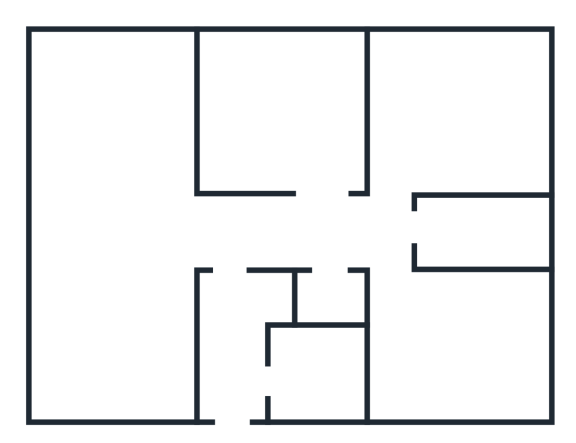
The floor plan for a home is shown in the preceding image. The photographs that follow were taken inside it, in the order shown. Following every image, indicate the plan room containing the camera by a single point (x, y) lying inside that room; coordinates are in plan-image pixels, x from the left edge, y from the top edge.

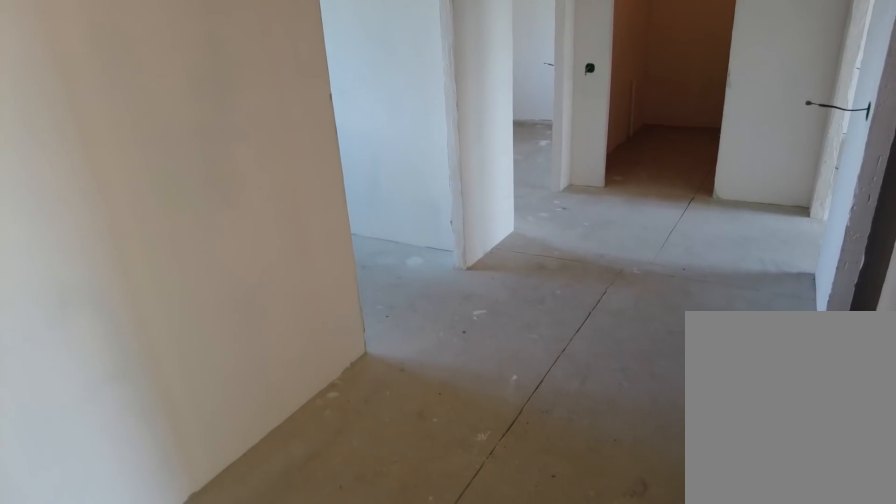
(232, 251)
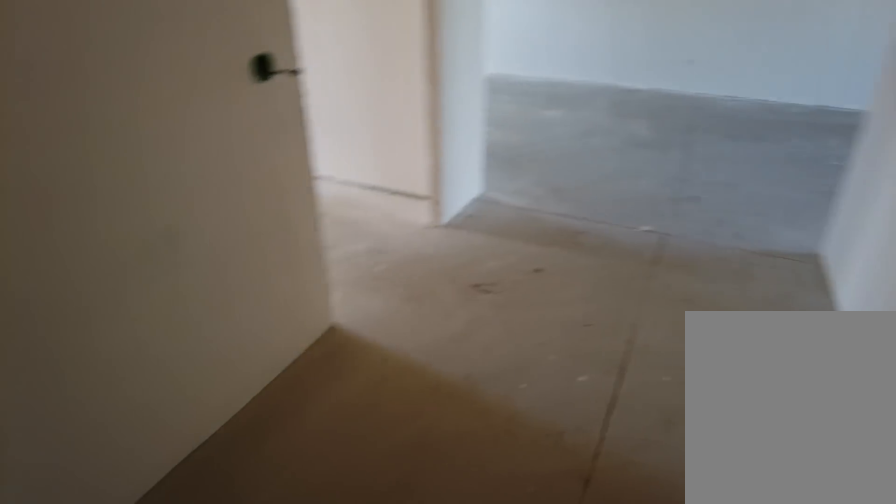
(338, 246)
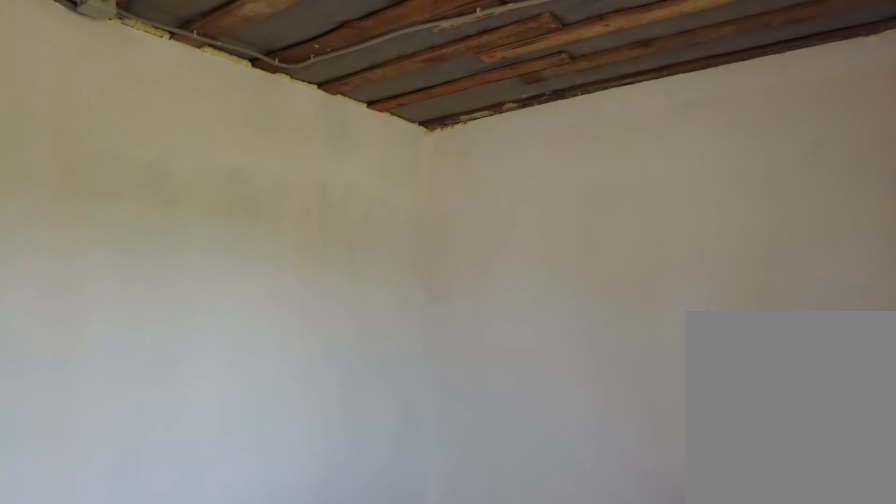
(420, 364)
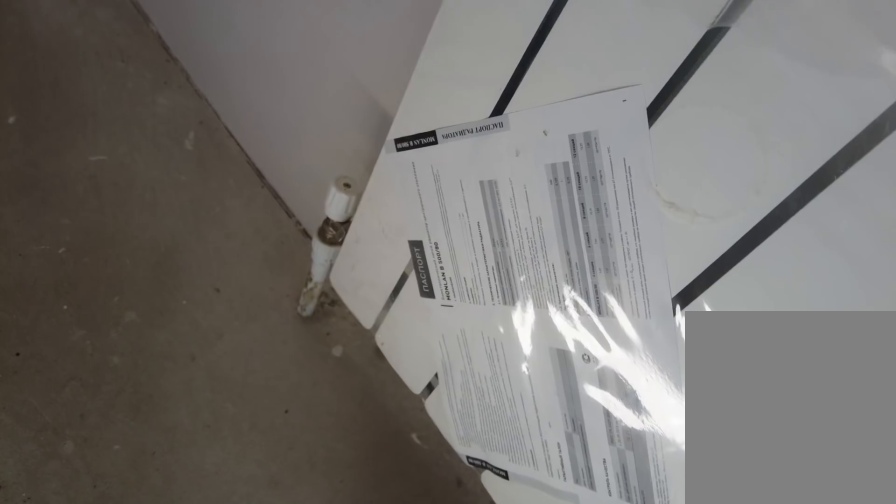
(420, 364)
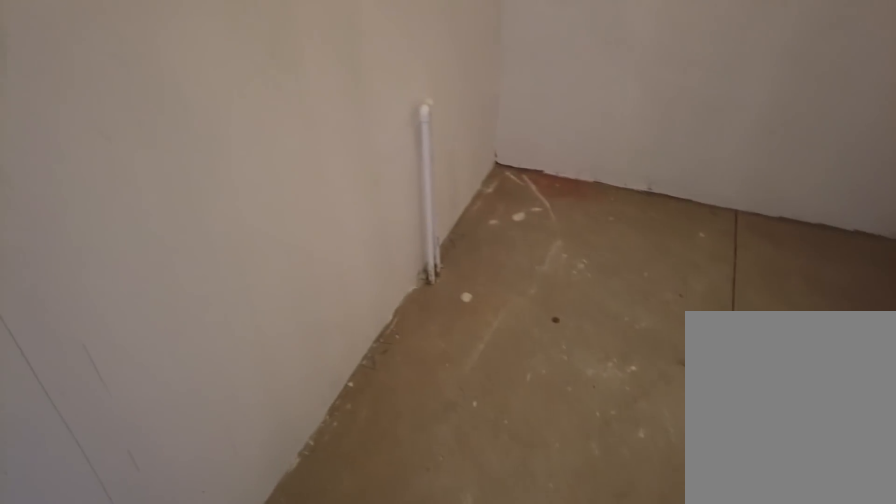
(390, 238)
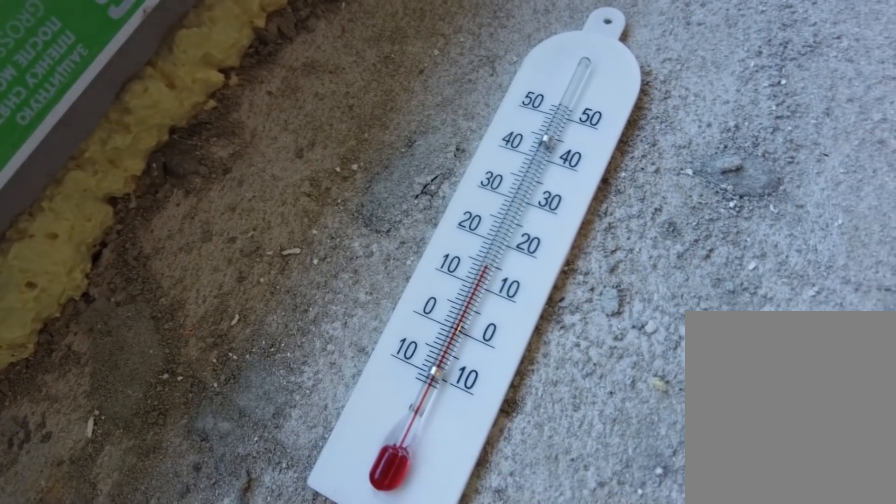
(404, 160)
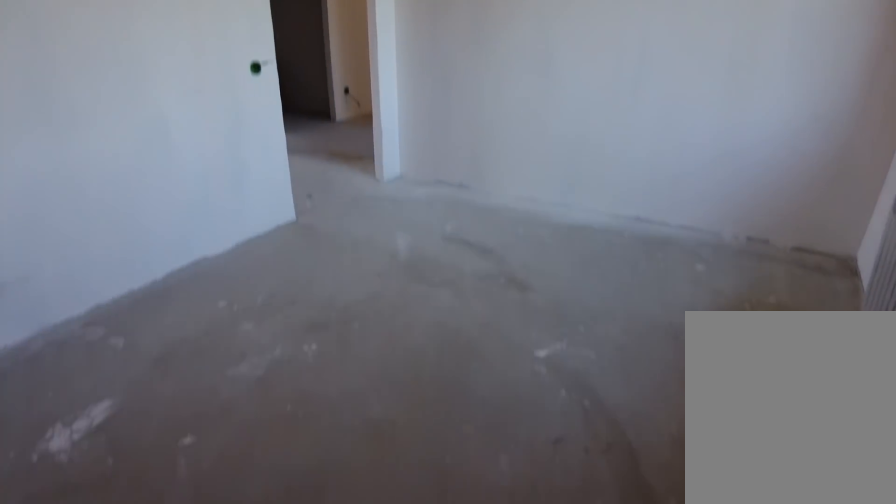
(404, 160)
